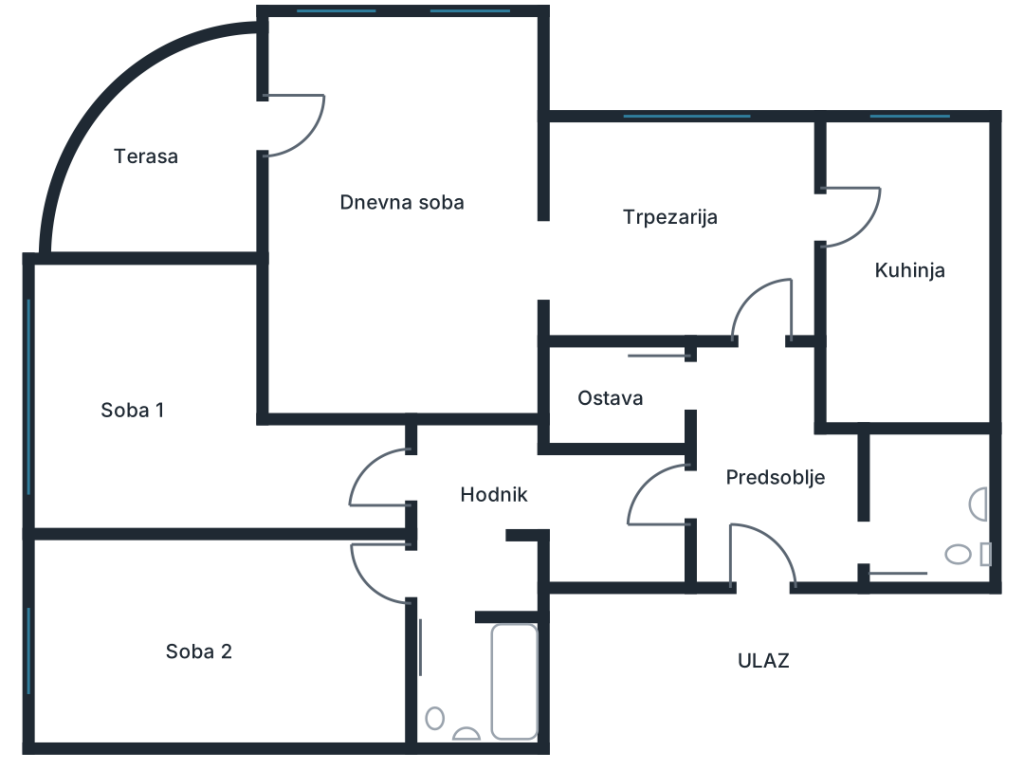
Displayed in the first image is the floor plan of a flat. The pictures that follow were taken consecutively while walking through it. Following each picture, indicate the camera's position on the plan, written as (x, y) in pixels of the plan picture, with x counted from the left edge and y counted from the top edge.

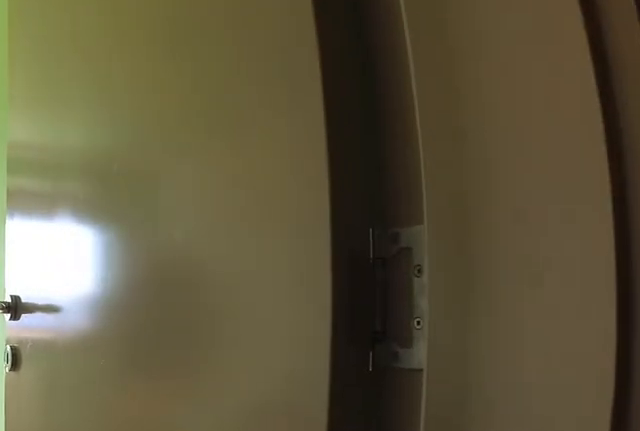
(448, 563)
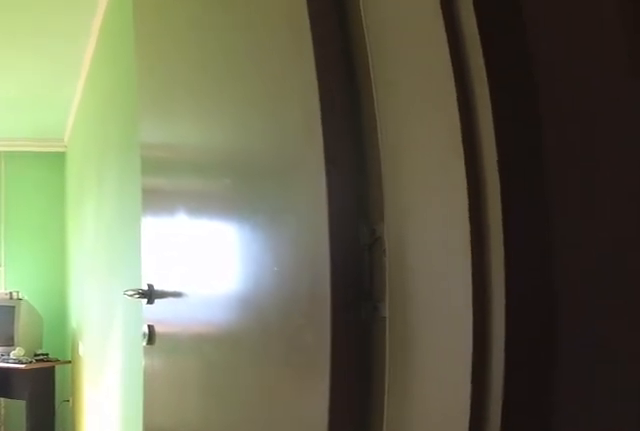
(487, 563)
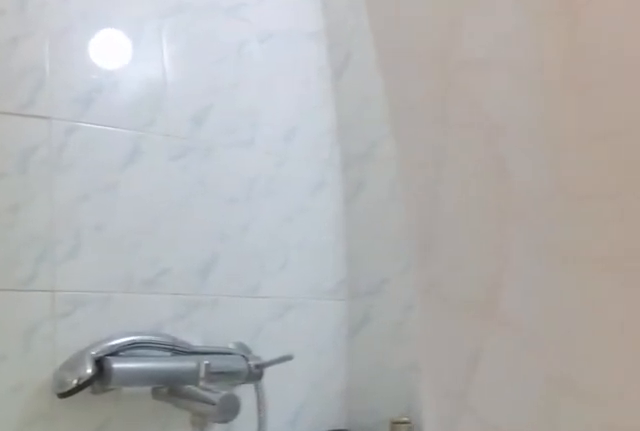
(453, 671)
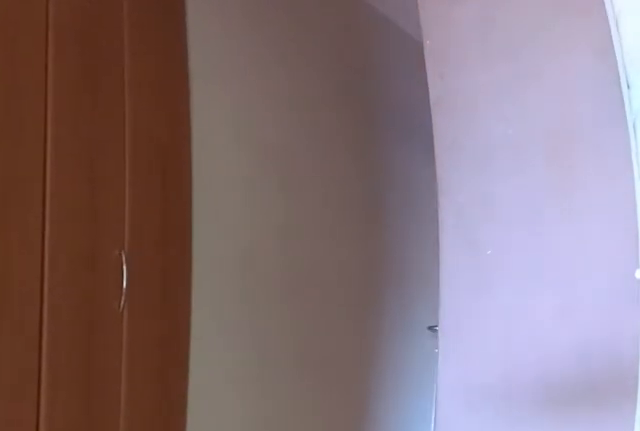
(471, 548)
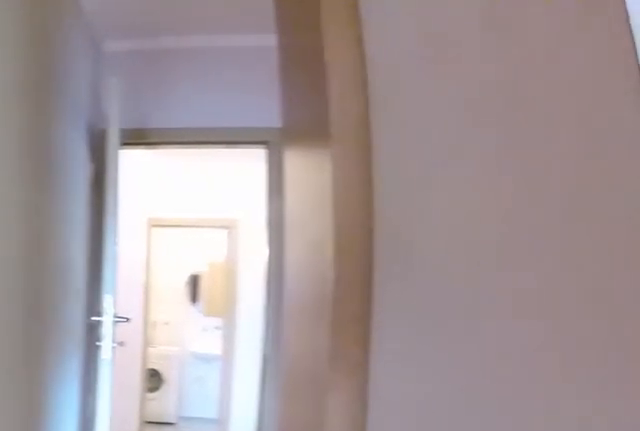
(488, 491)
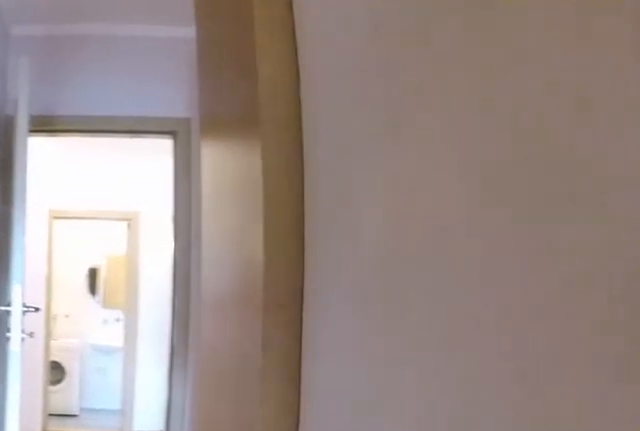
(500, 484)
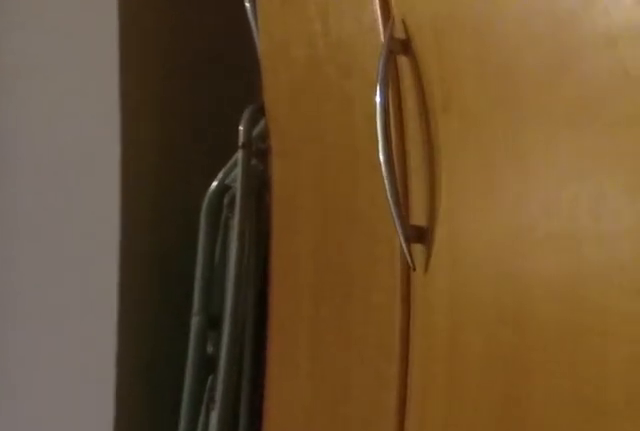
(596, 483)
